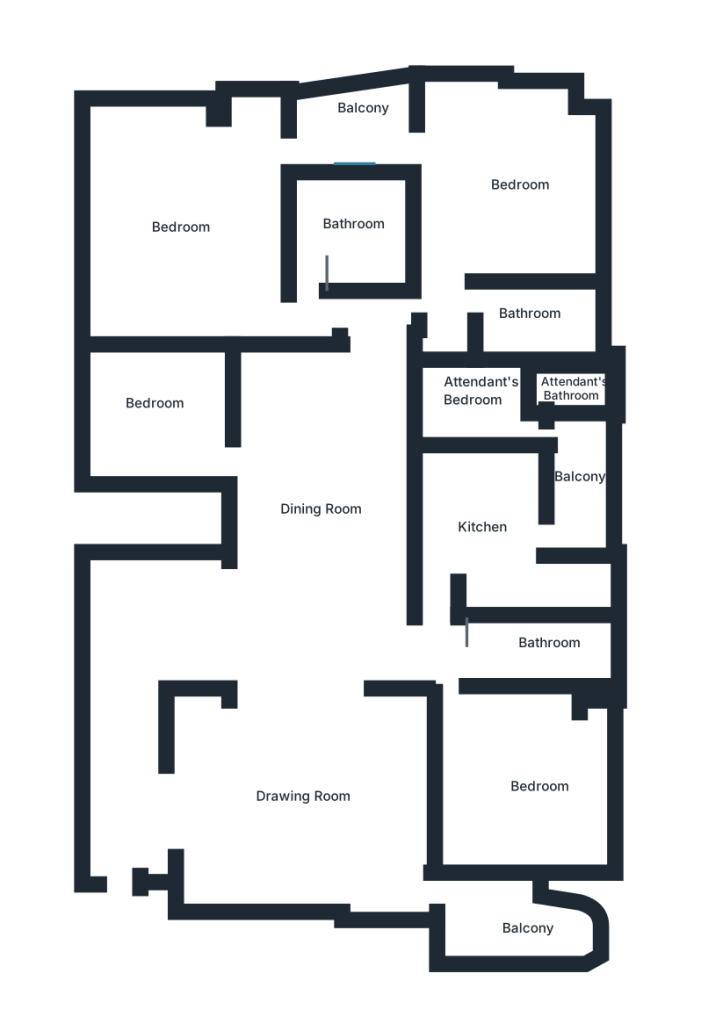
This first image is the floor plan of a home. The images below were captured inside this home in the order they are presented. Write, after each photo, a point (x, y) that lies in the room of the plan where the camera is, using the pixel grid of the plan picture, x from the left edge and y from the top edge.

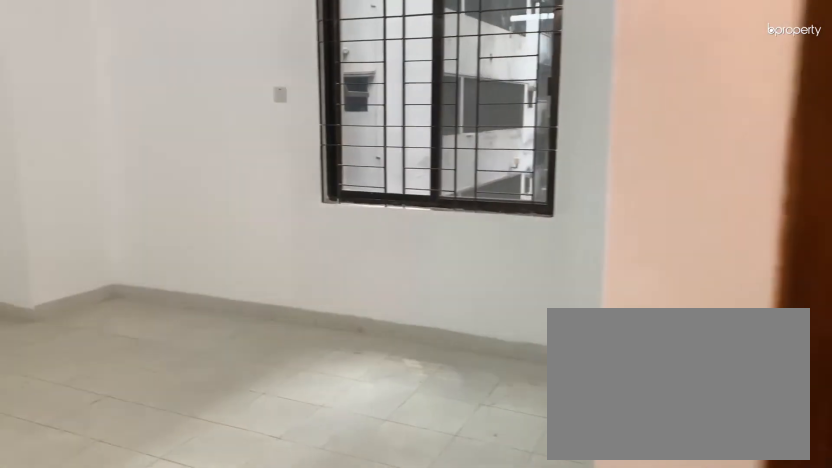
(487, 194)
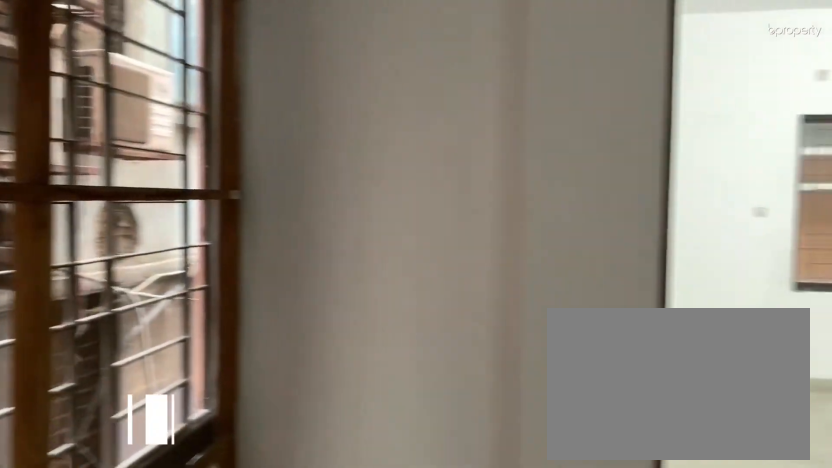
(364, 133)
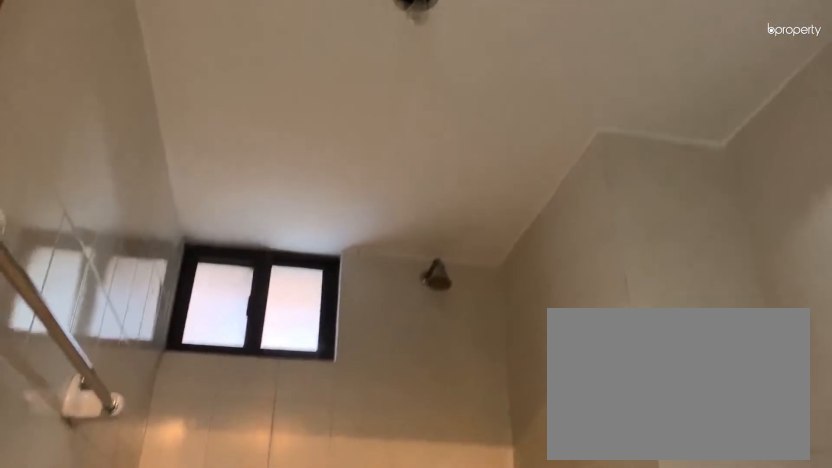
(528, 301)
